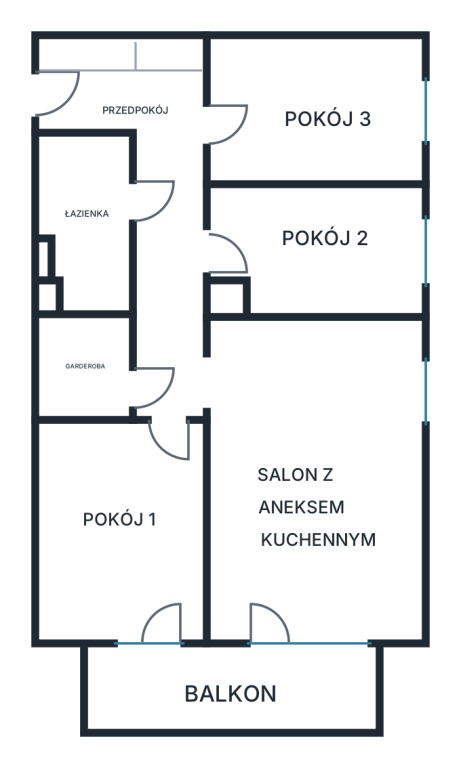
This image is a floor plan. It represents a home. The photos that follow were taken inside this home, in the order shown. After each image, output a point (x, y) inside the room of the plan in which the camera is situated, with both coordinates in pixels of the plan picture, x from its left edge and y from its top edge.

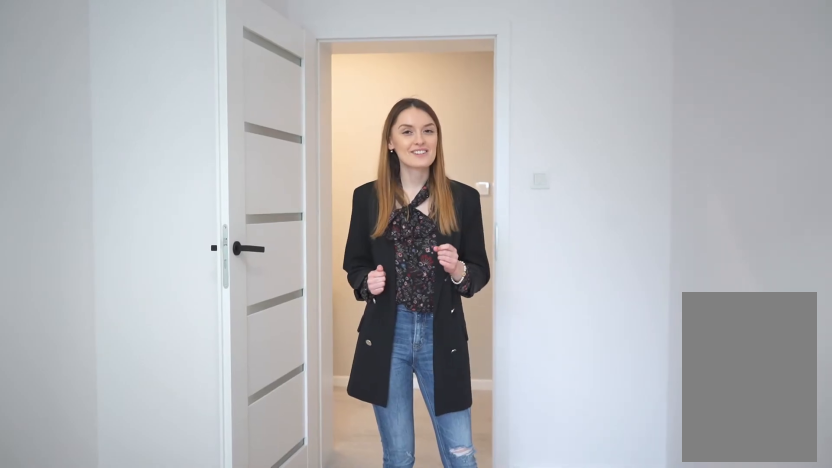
(320, 247)
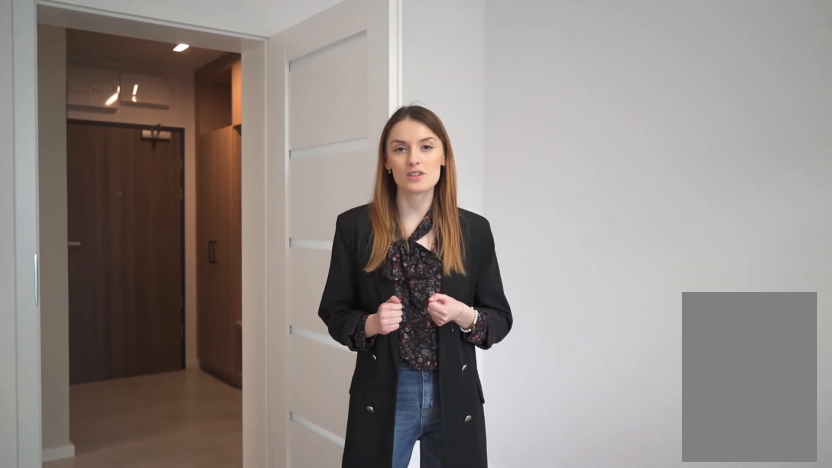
(321, 111)
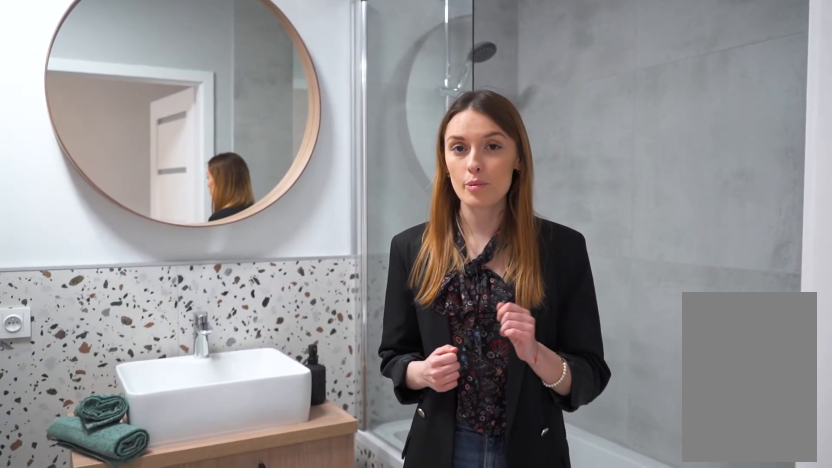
(86, 220)
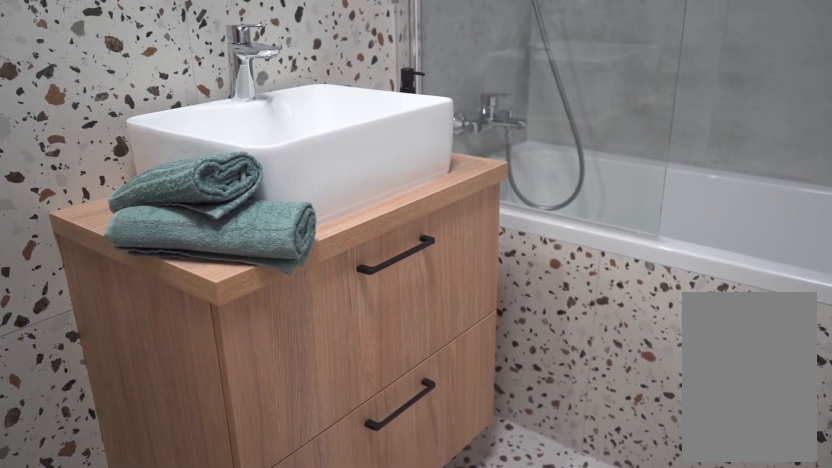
(87, 221)
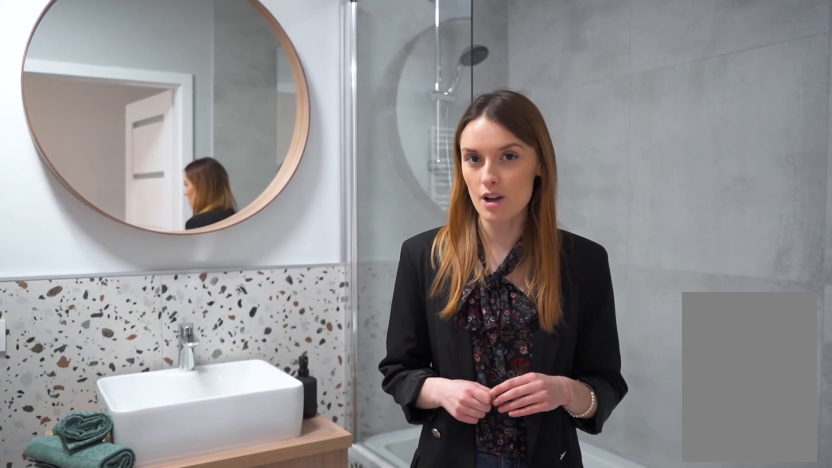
(86, 220)
